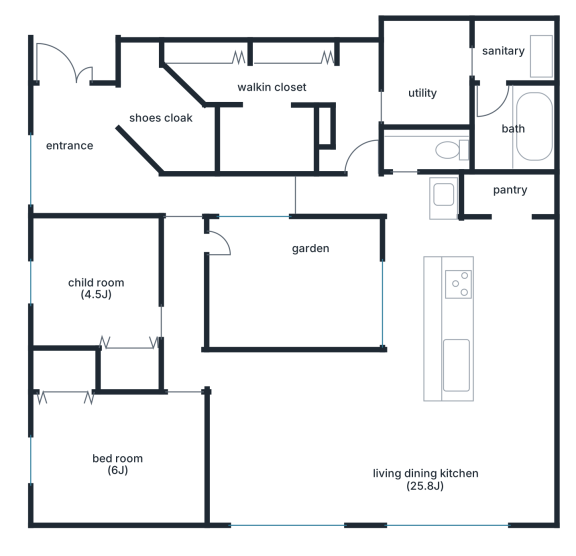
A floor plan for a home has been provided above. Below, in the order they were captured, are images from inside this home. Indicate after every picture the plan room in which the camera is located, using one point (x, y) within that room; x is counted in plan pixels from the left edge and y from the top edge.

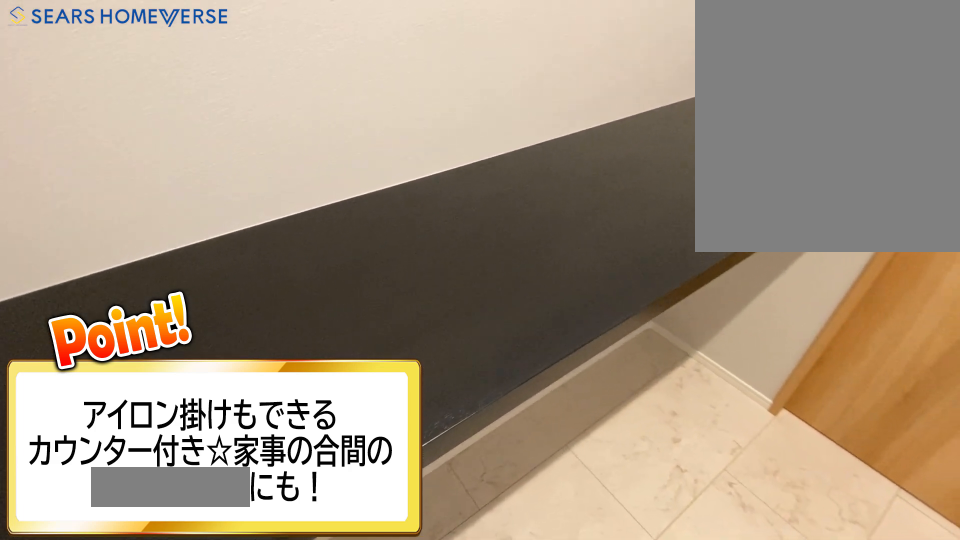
(428, 84)
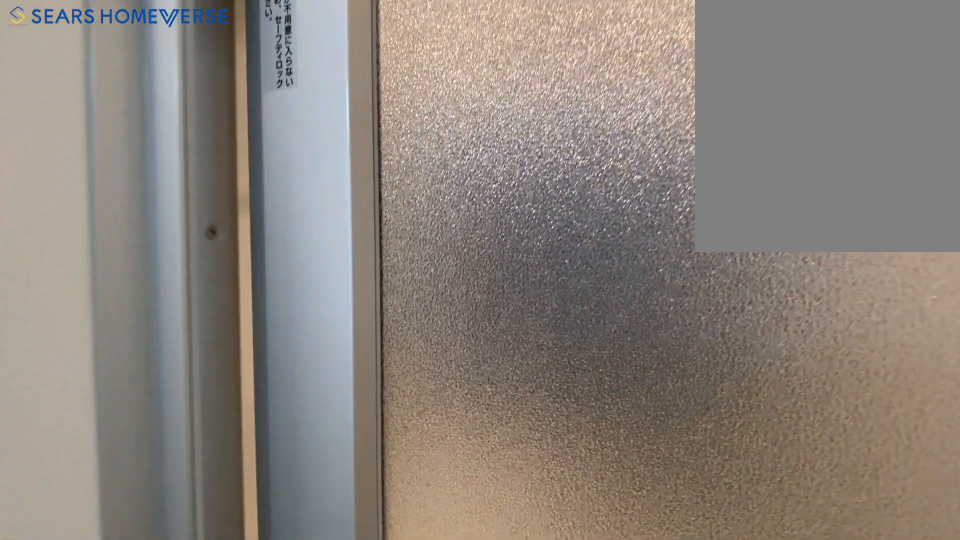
(514, 92)
